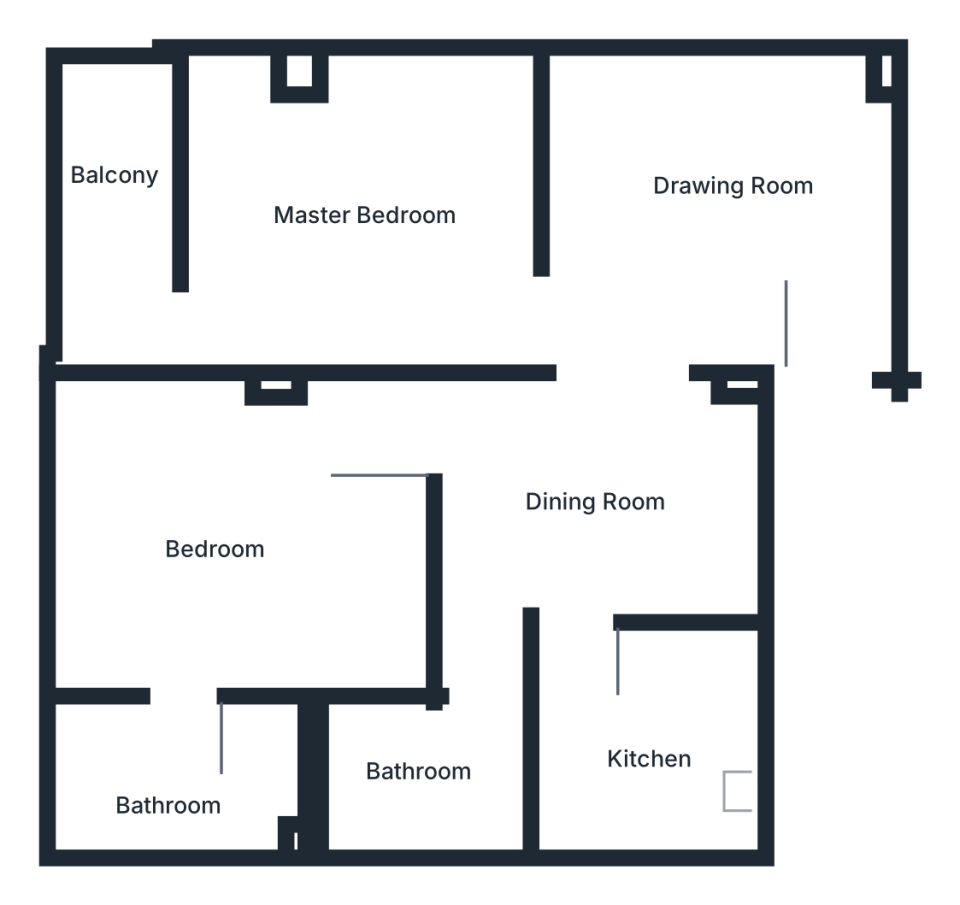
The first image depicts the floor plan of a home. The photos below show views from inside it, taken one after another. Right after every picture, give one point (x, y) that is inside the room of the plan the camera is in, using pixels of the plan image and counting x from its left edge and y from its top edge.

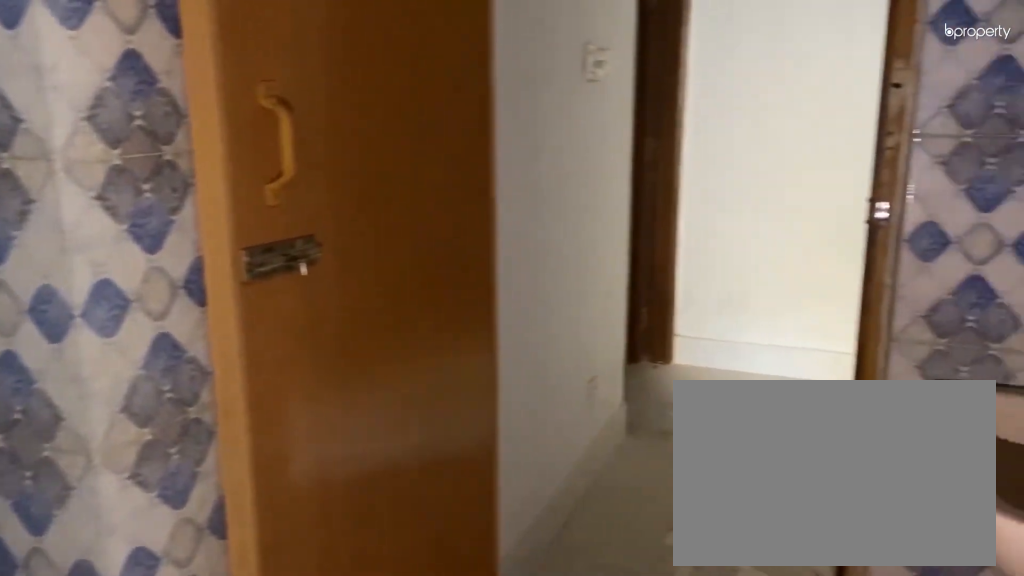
(415, 775)
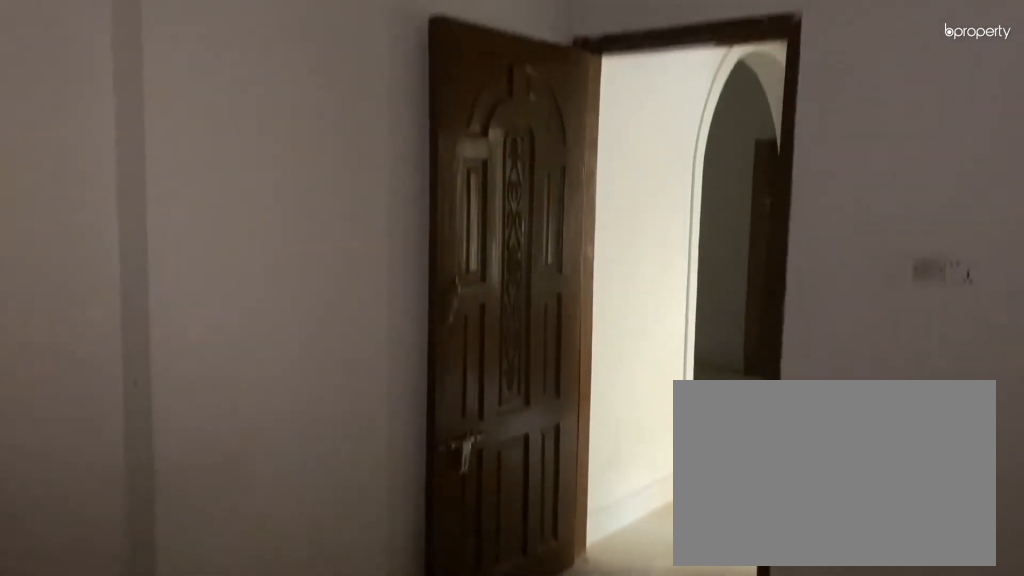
(258, 564)
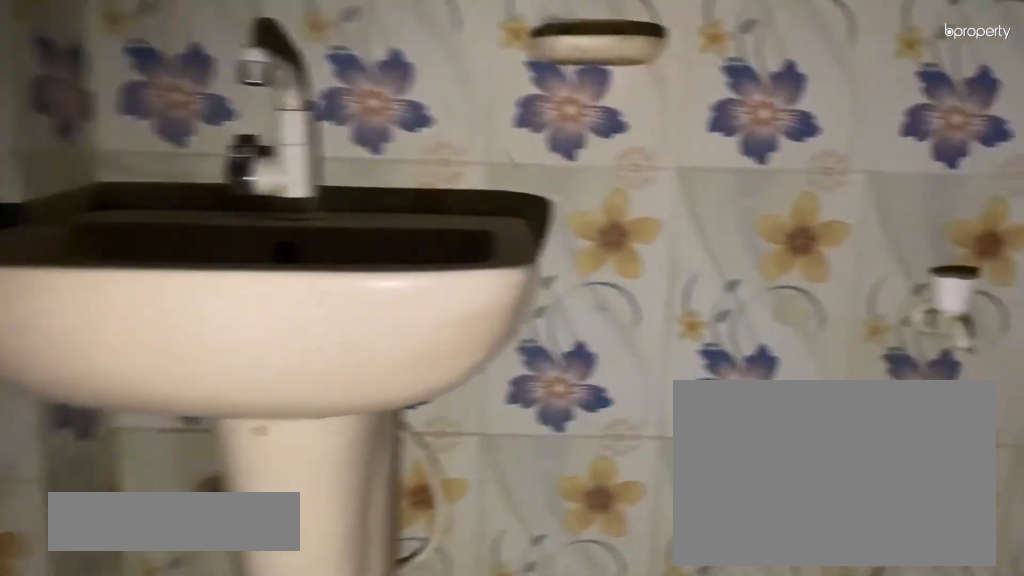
(191, 765)
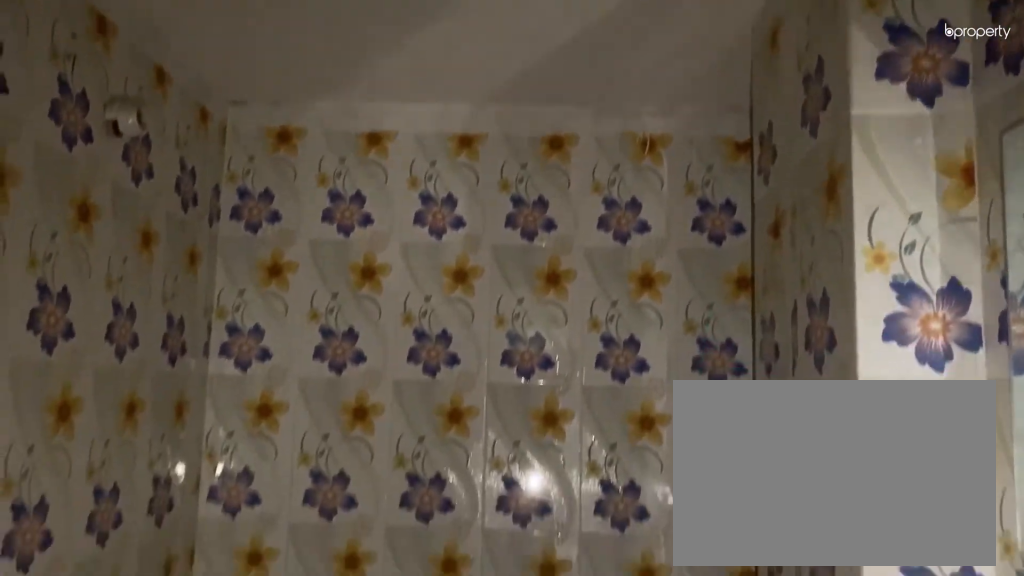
(191, 765)
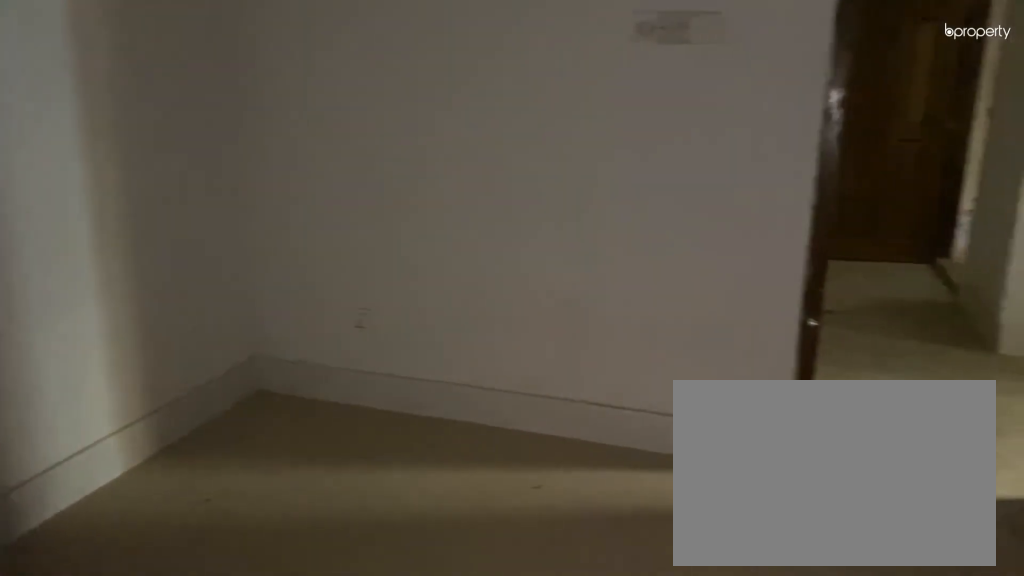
(321, 202)
